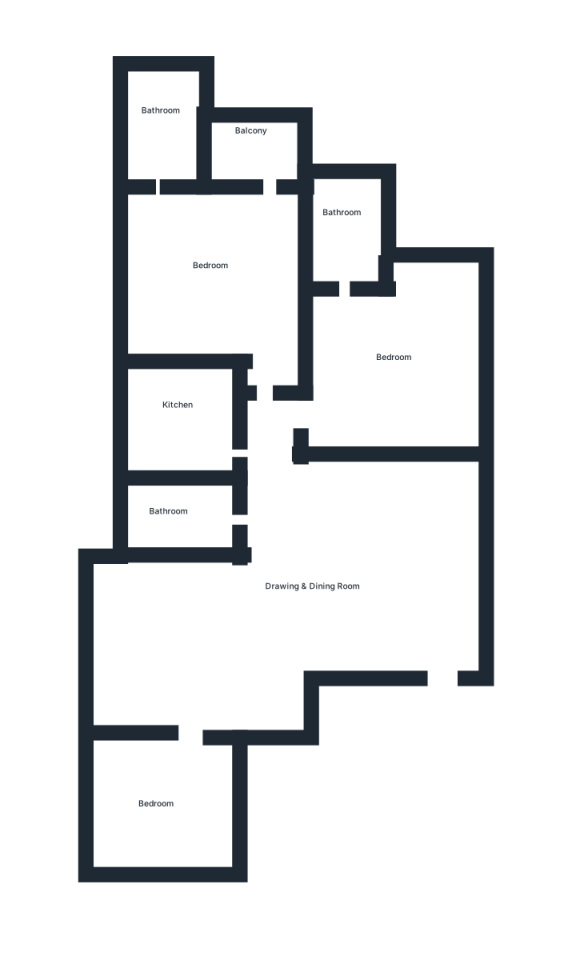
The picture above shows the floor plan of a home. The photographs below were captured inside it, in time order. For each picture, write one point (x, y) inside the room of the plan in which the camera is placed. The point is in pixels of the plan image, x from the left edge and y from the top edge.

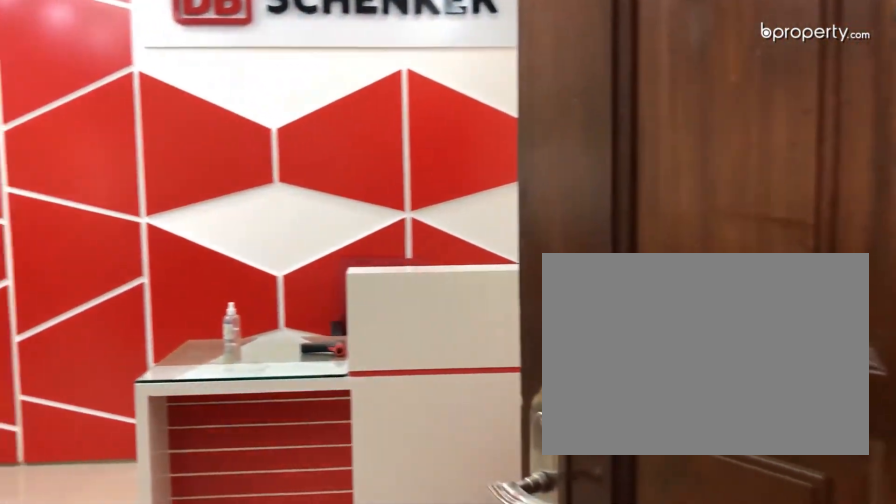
(393, 588)
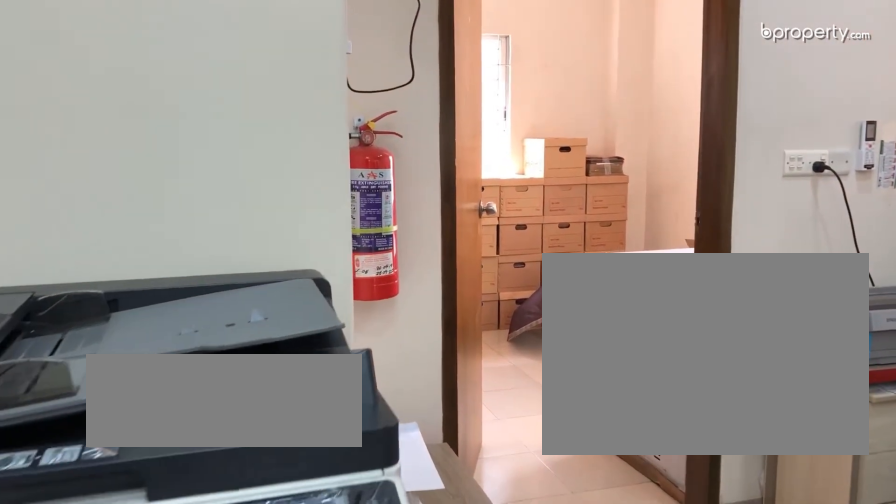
(320, 570)
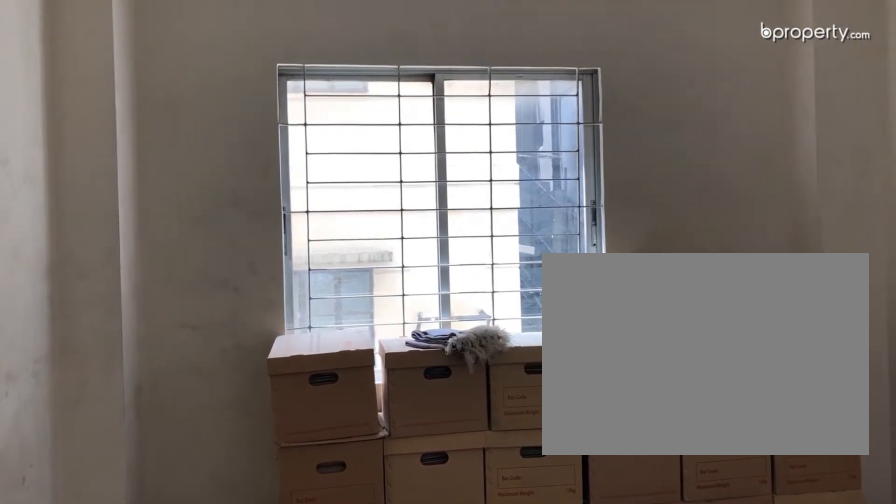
(172, 802)
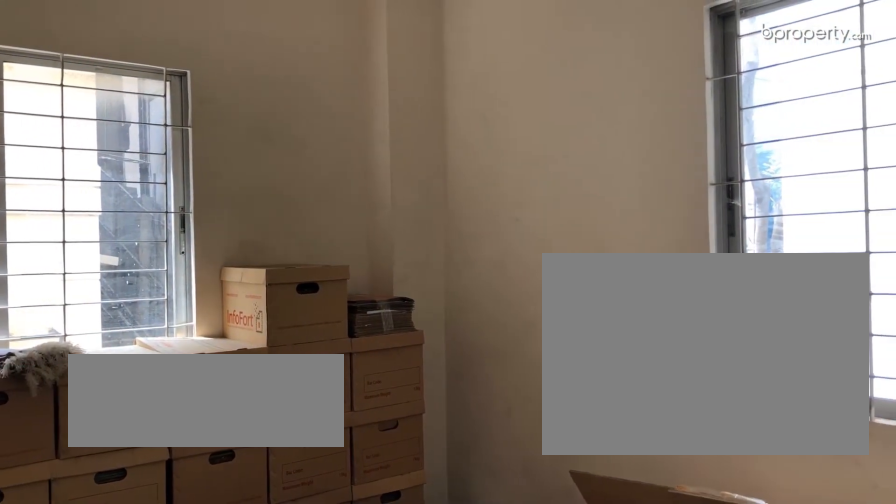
(172, 802)
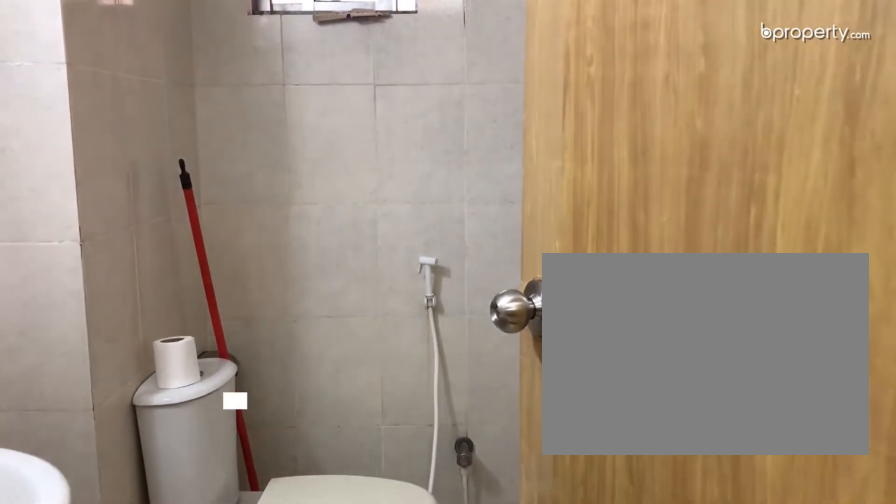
(264, 512)
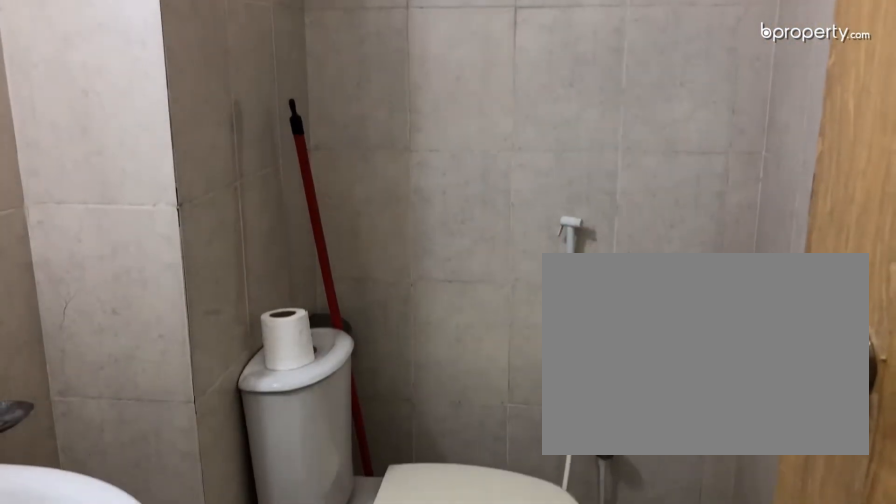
(193, 526)
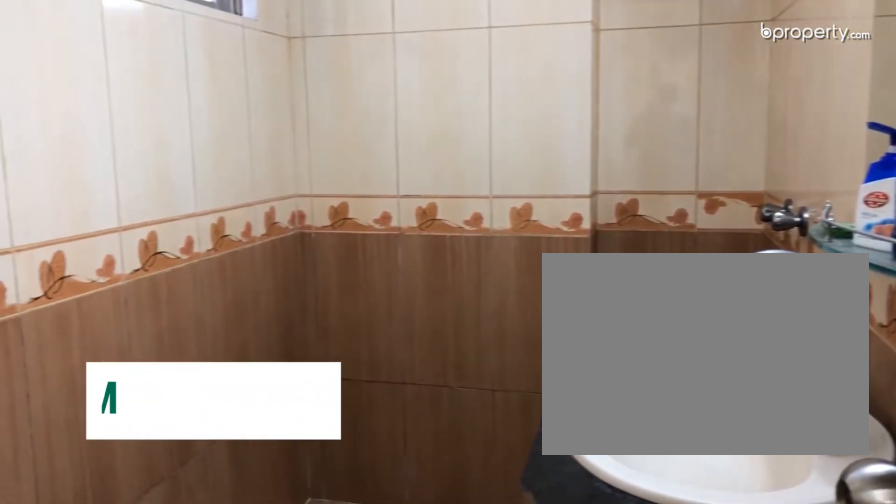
(166, 113)
